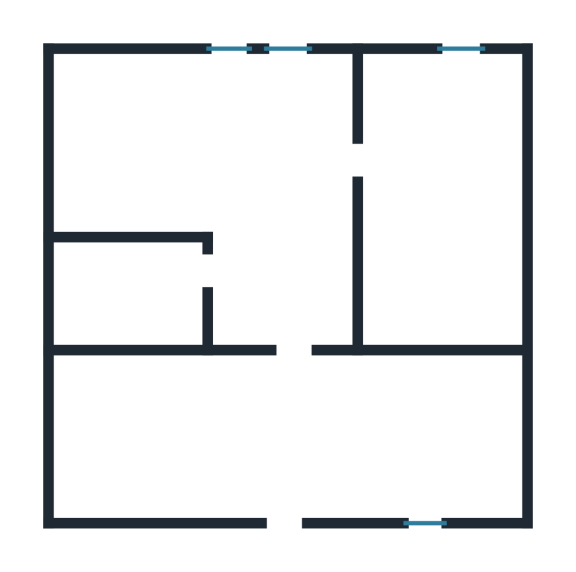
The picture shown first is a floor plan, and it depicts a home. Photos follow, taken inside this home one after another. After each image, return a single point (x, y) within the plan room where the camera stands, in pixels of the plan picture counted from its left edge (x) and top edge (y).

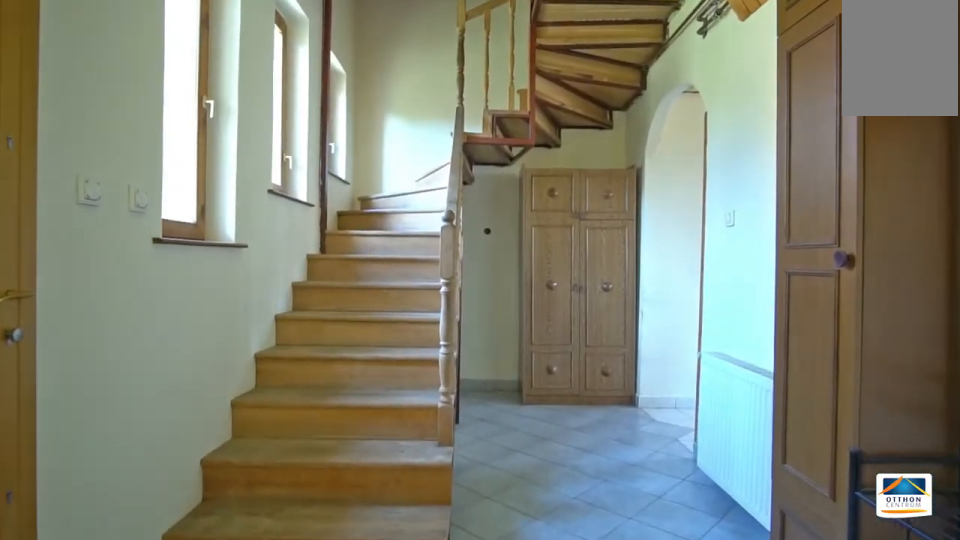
(301, 440)
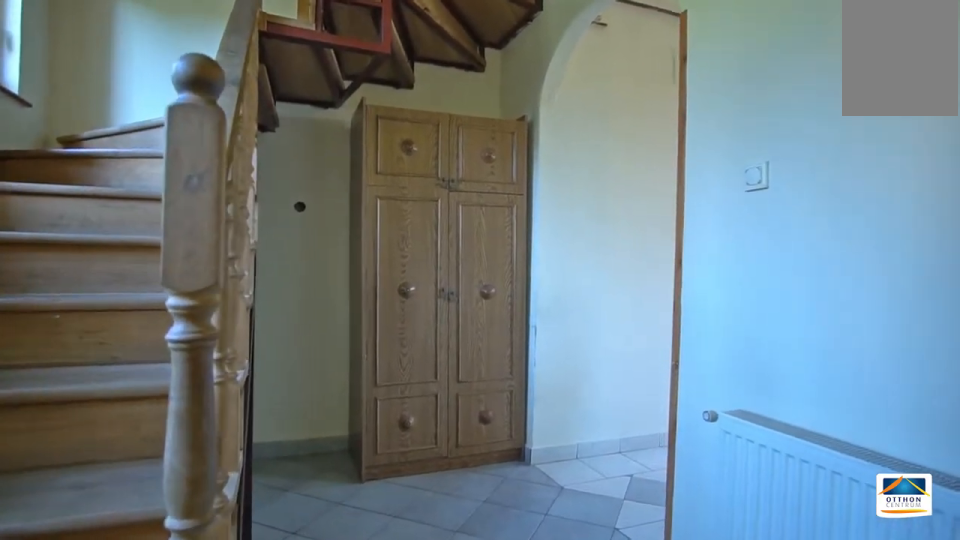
(300, 440)
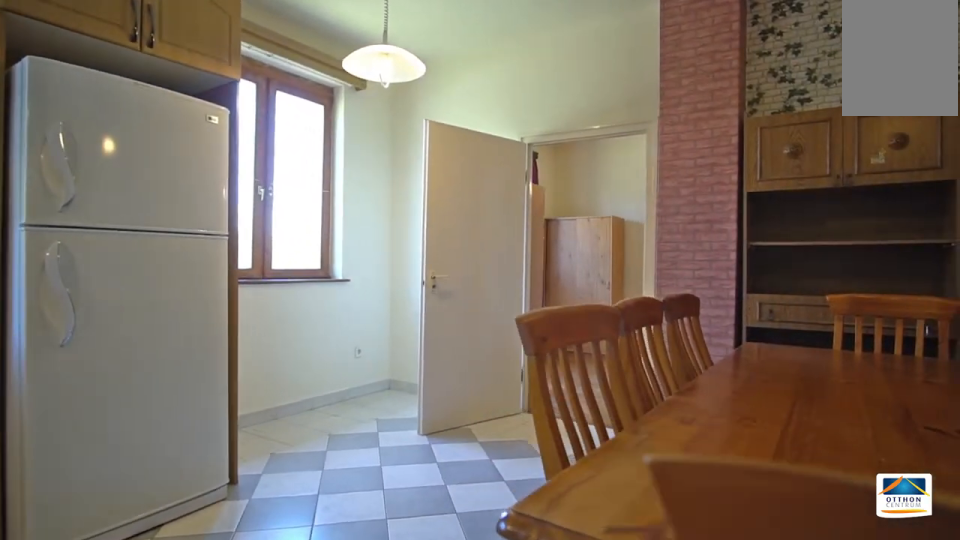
(302, 152)
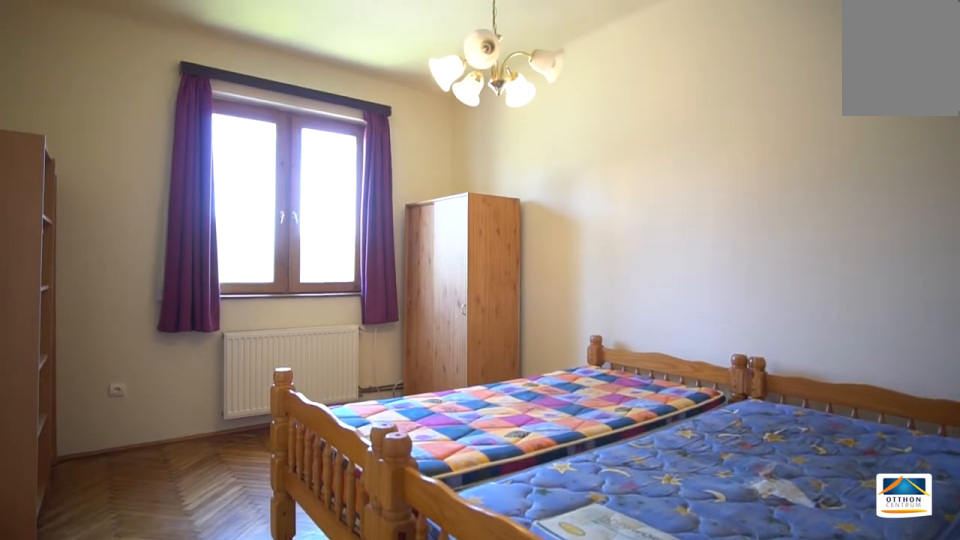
(445, 198)
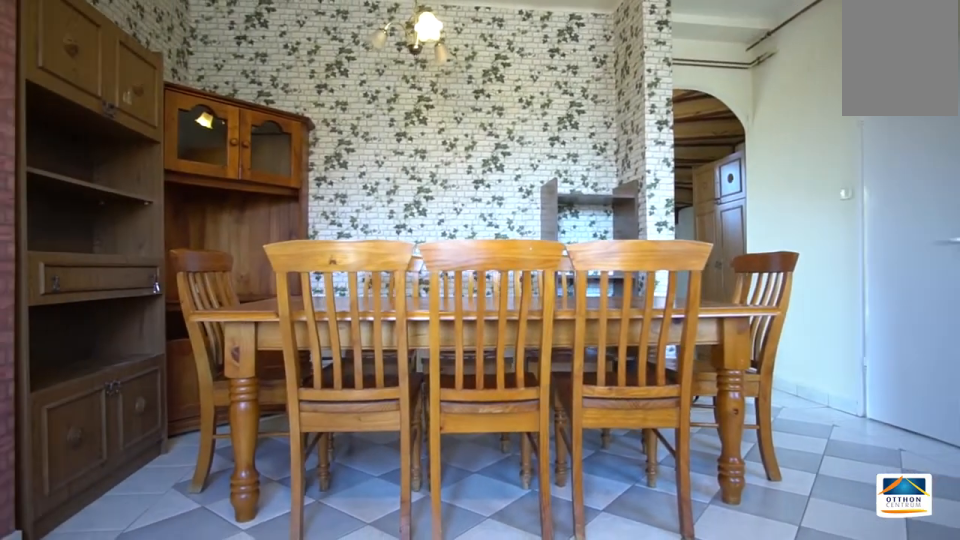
(301, 152)
